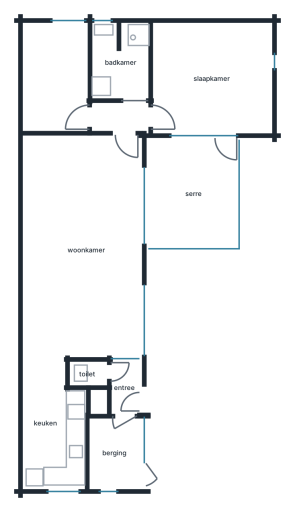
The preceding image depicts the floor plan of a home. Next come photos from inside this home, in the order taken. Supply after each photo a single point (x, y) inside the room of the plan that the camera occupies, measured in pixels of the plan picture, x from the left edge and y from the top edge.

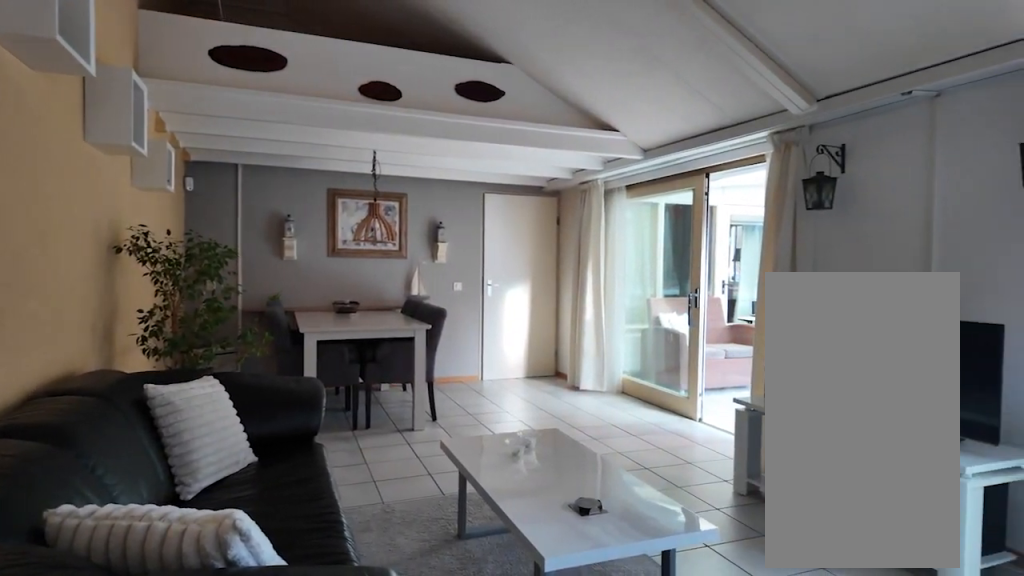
(82, 246)
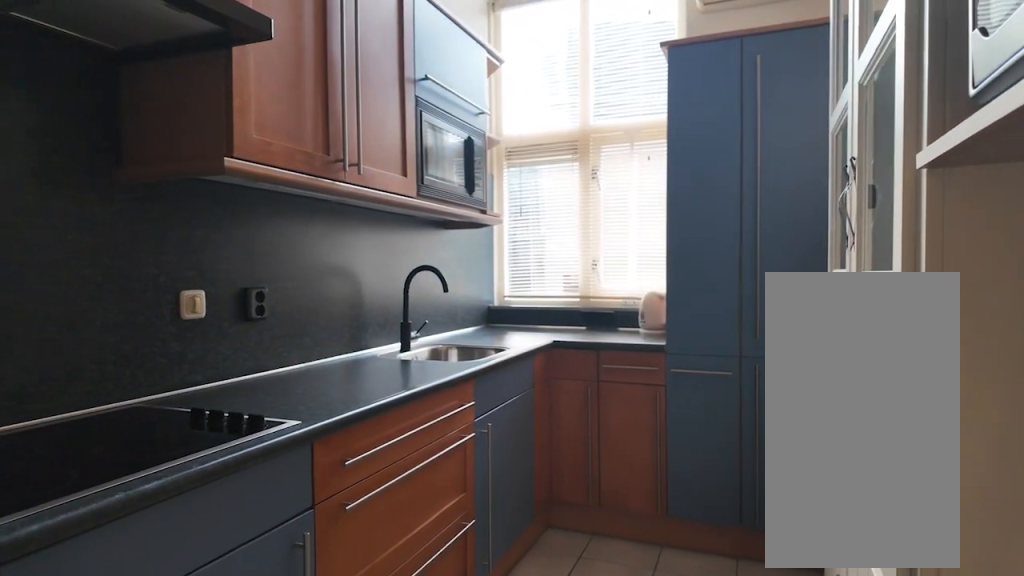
(45, 413)
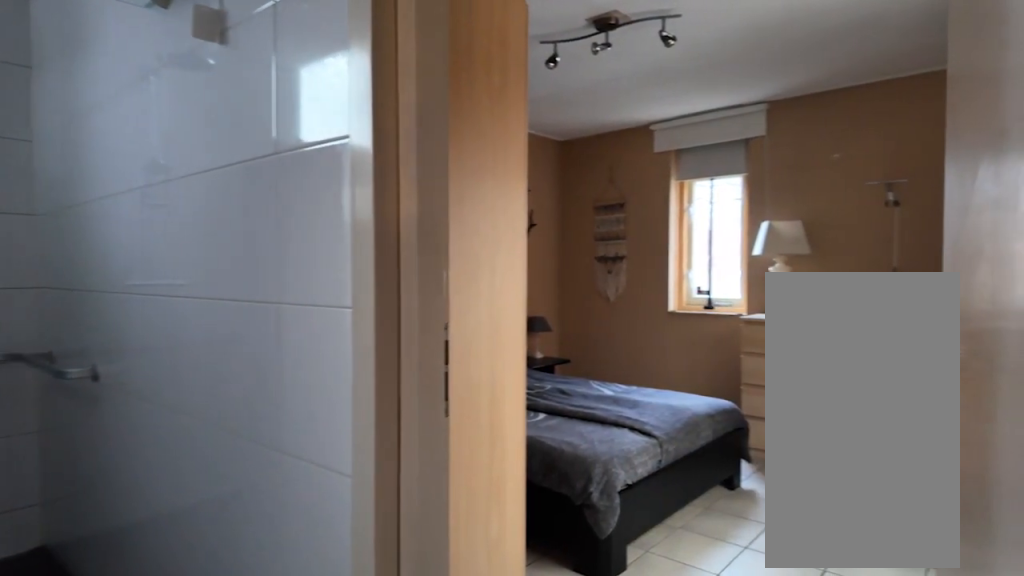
(210, 78)
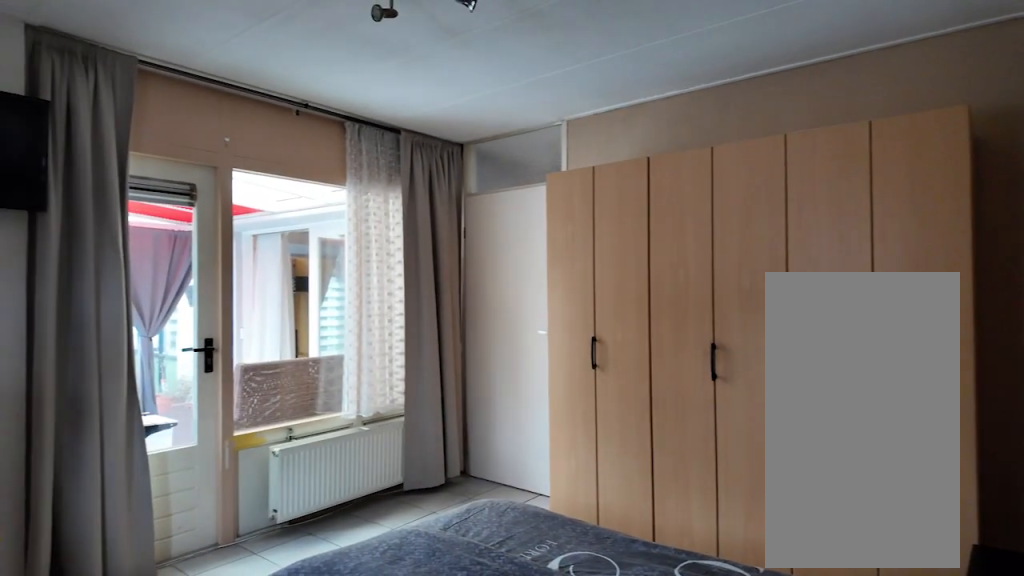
(210, 78)
